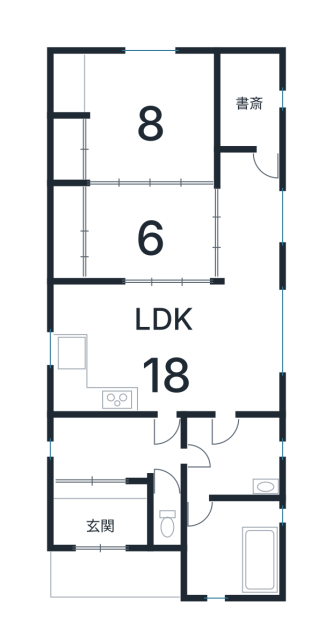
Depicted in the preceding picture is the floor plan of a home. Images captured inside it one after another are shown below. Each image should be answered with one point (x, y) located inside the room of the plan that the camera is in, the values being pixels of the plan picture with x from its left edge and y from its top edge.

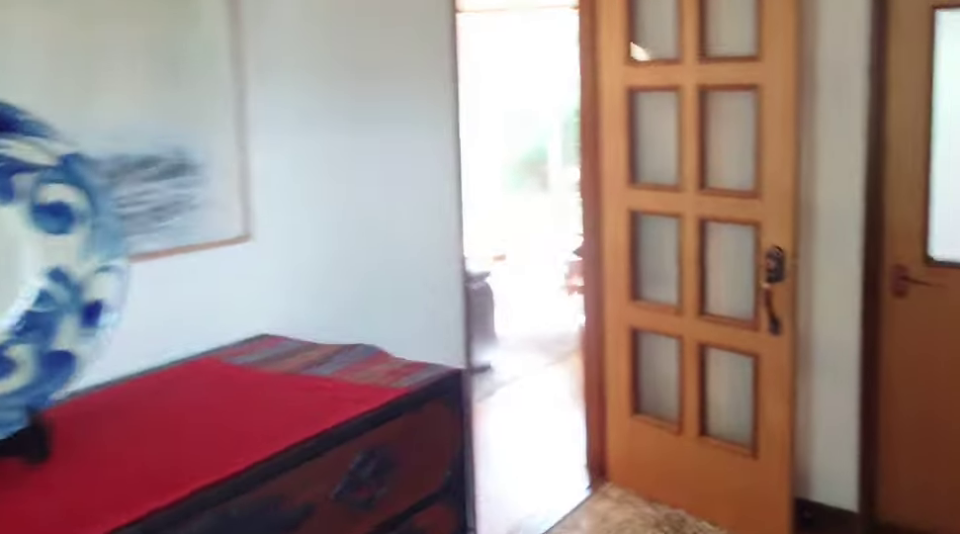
(90, 457)
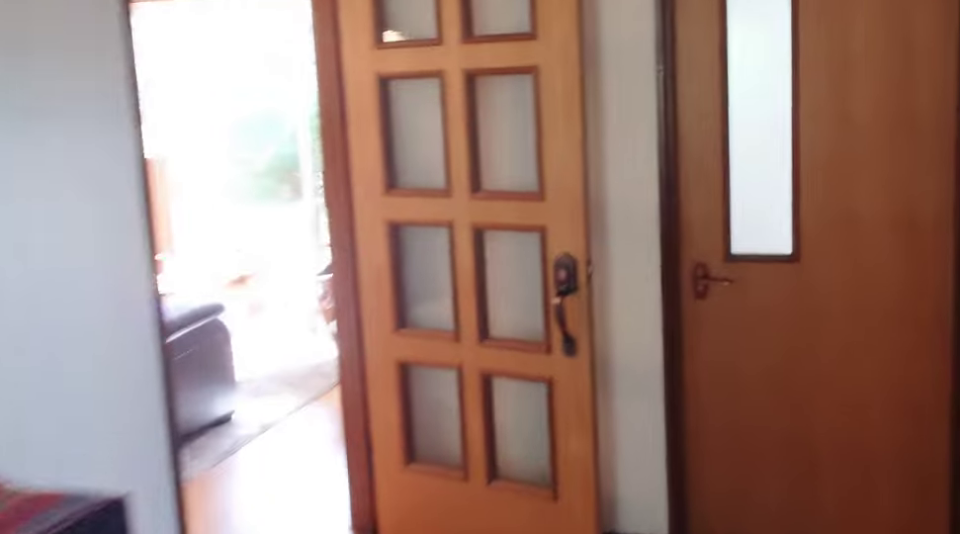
(90, 457)
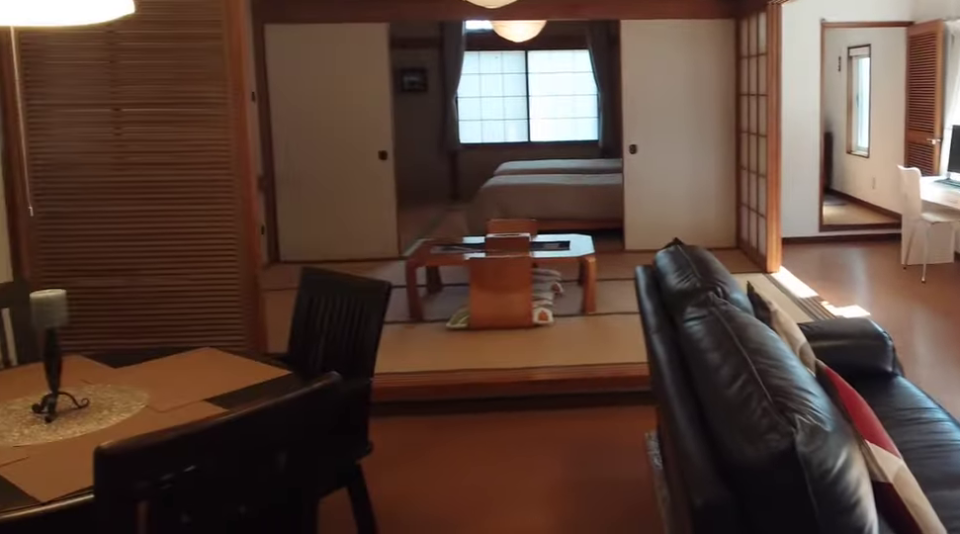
(191, 346)
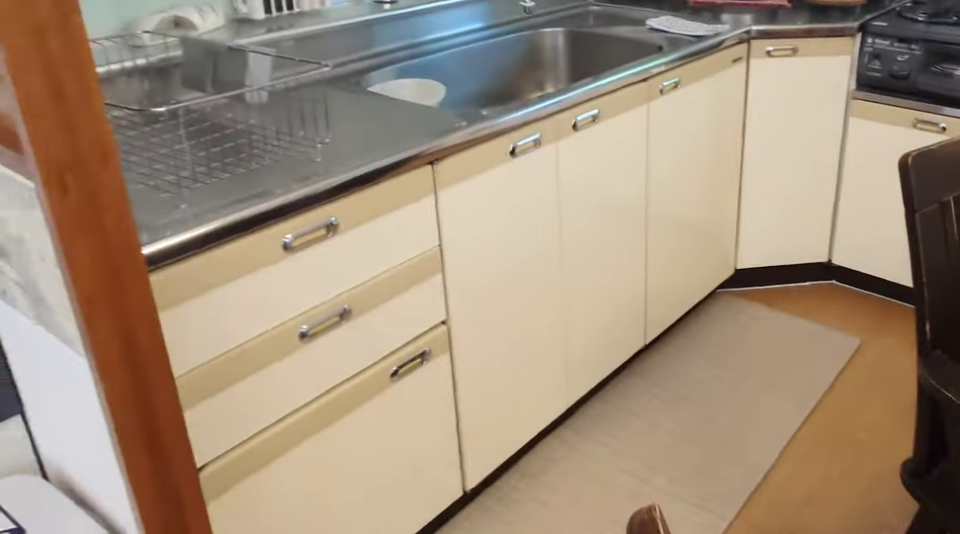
(98, 357)
